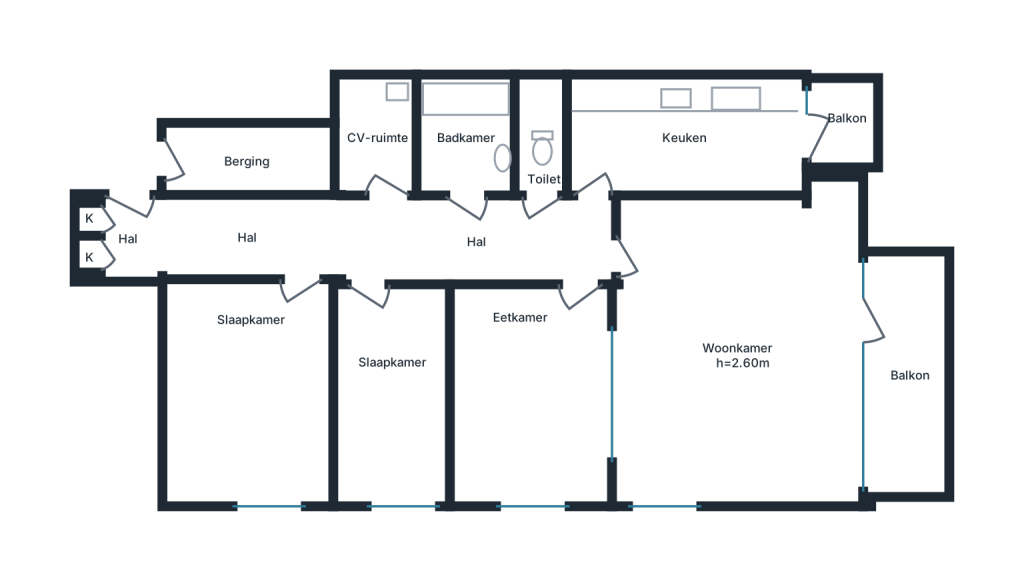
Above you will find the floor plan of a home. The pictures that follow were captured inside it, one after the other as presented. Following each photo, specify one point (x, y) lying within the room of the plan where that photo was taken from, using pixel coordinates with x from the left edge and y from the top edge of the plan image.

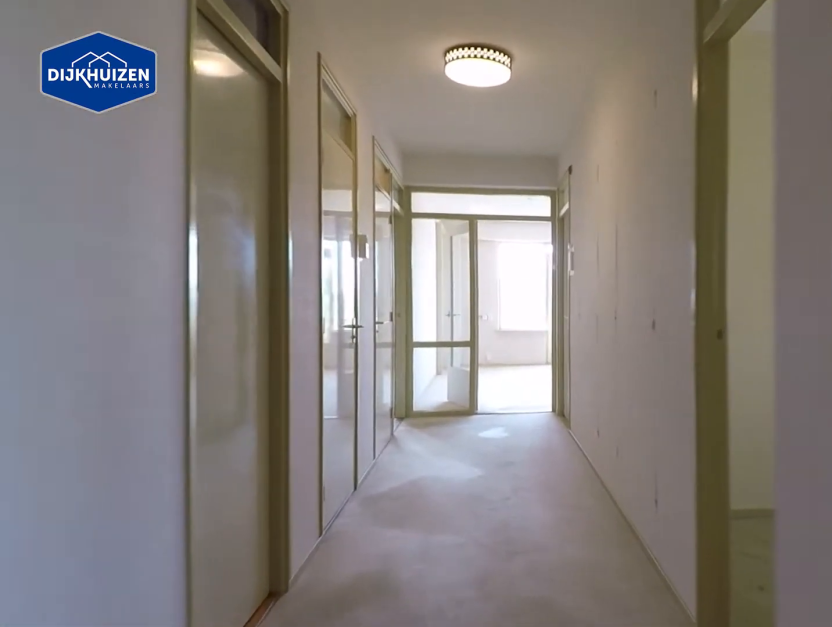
(370, 239)
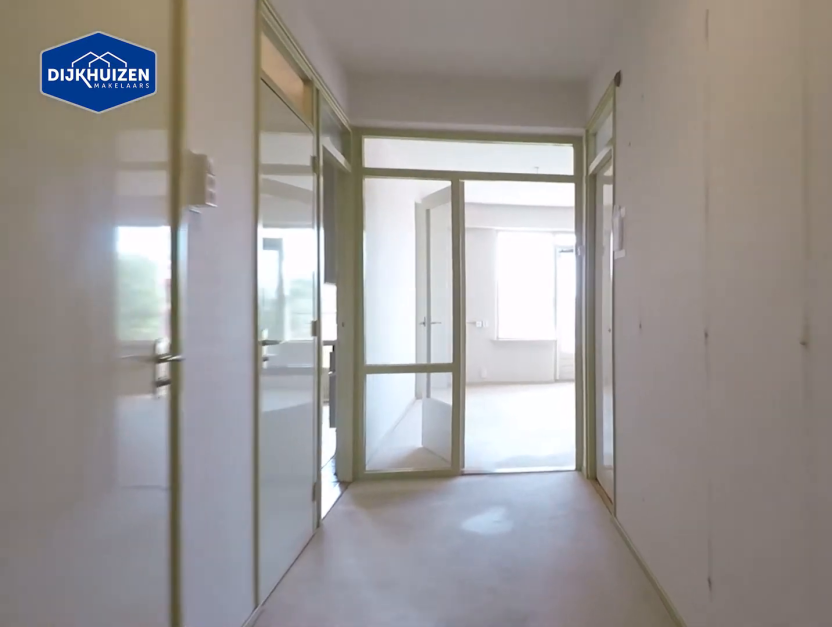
(370, 239)
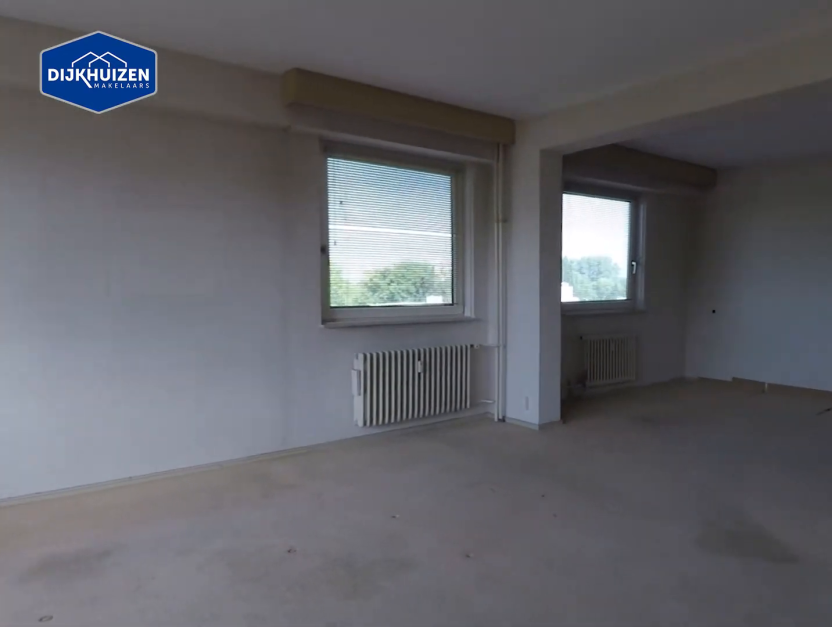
(738, 350)
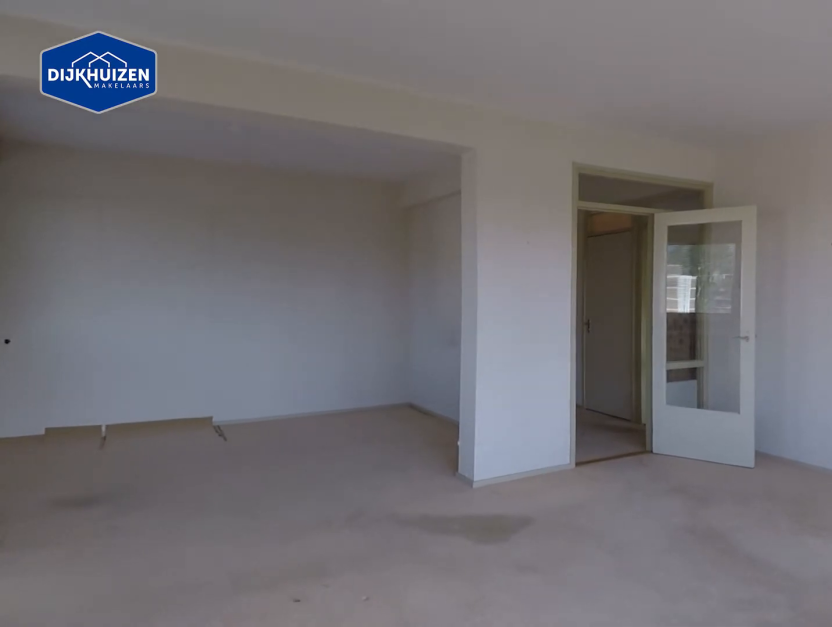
(738, 350)
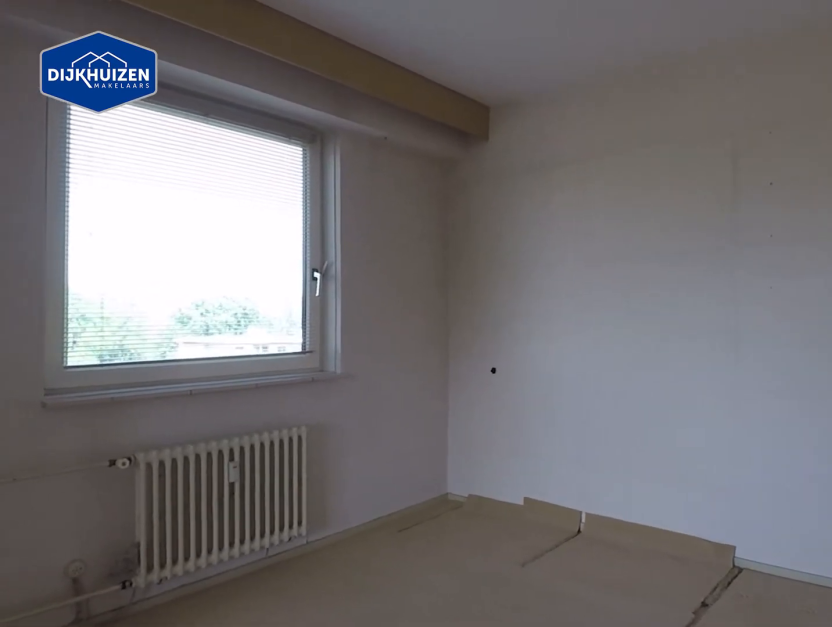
(531, 394)
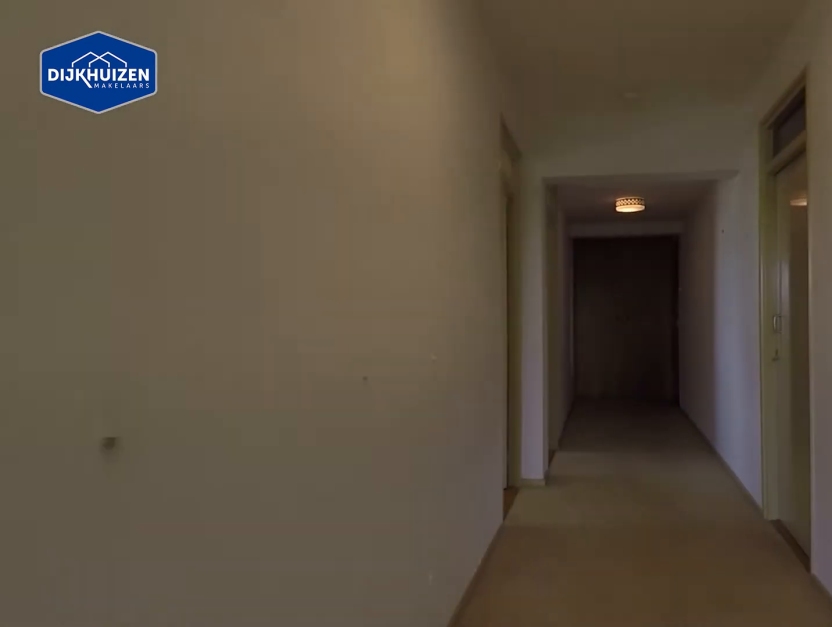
(370, 239)
